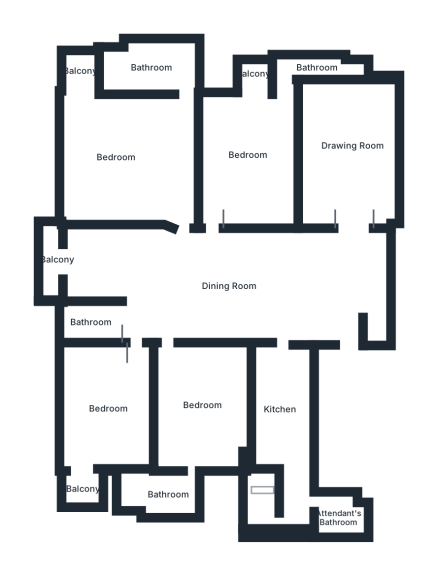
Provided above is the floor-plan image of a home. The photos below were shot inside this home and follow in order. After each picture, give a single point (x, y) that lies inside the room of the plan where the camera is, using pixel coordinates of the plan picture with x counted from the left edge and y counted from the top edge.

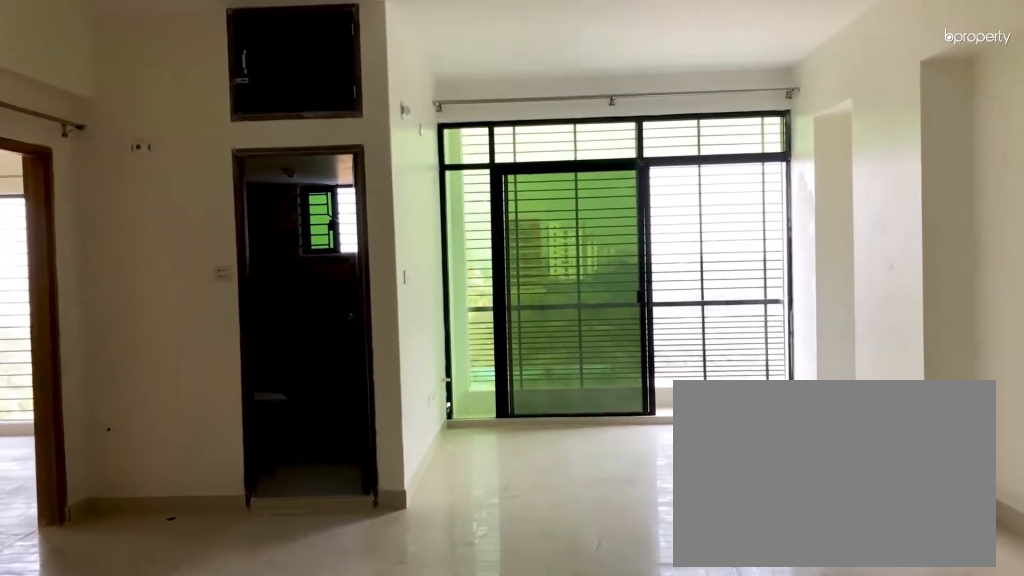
(220, 286)
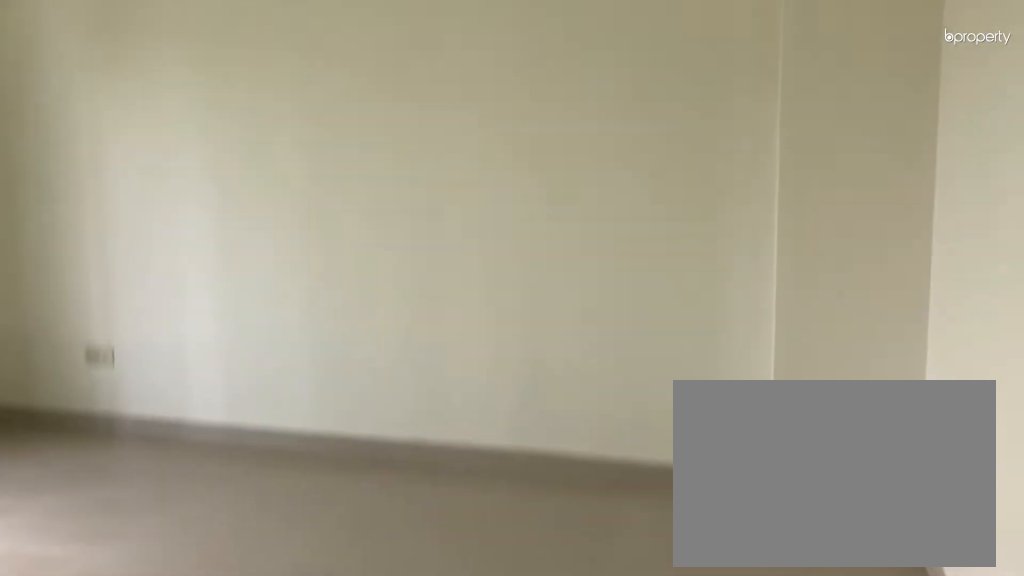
(251, 160)
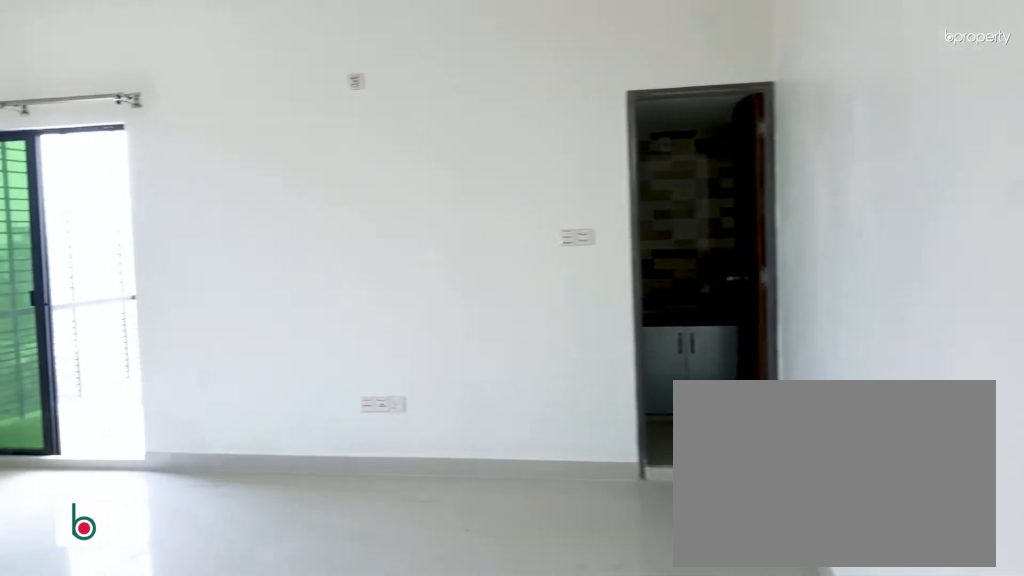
(112, 161)
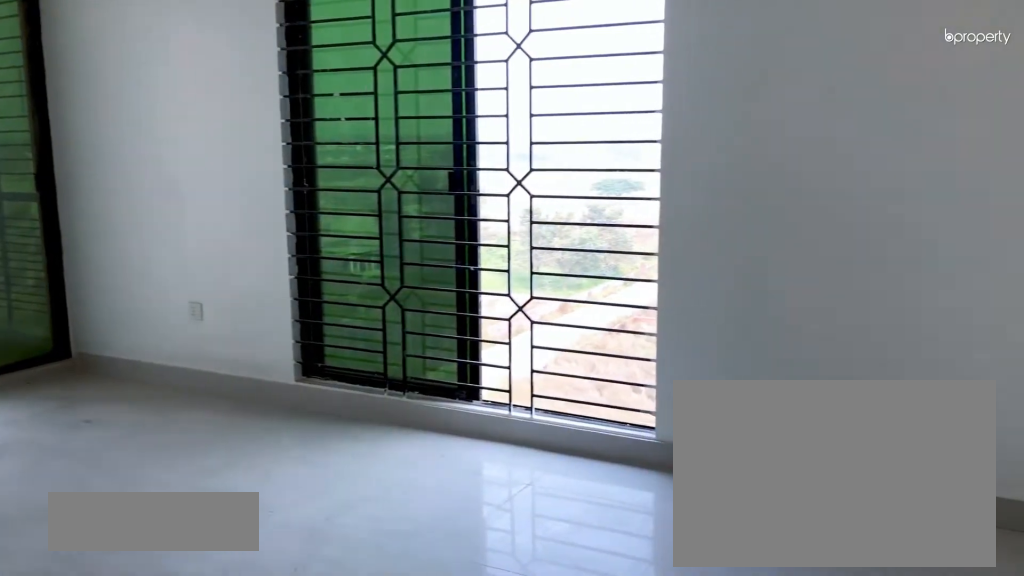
(100, 406)
